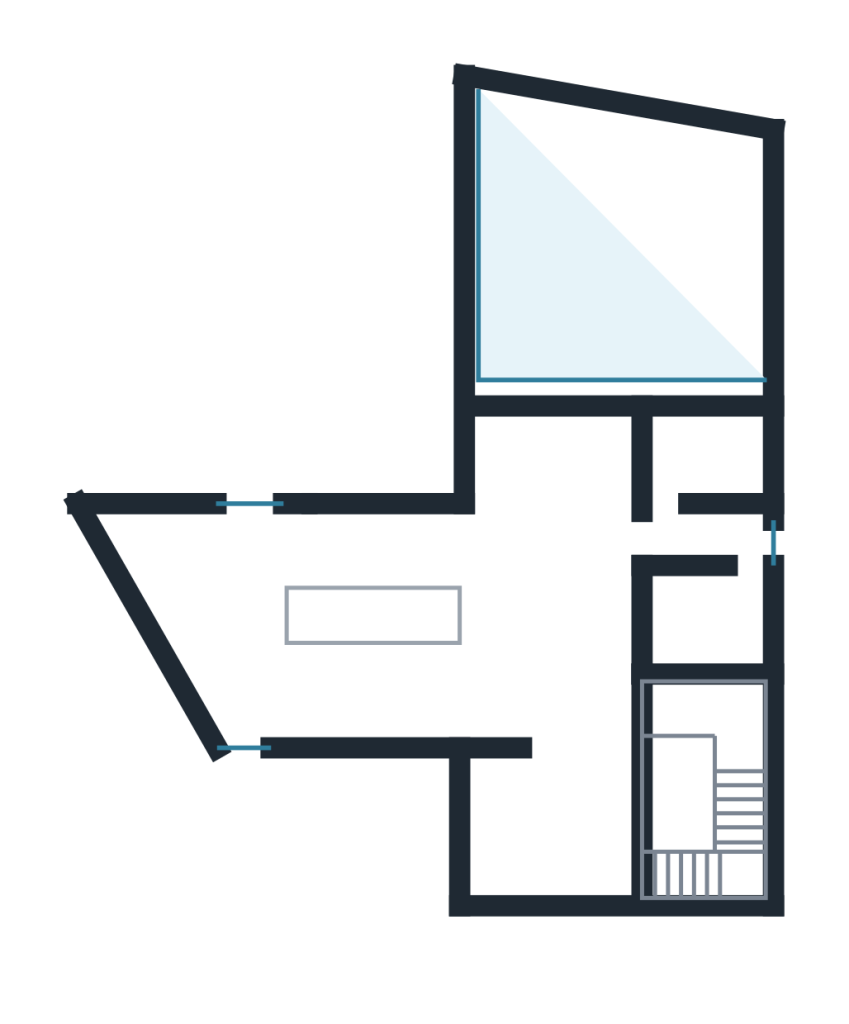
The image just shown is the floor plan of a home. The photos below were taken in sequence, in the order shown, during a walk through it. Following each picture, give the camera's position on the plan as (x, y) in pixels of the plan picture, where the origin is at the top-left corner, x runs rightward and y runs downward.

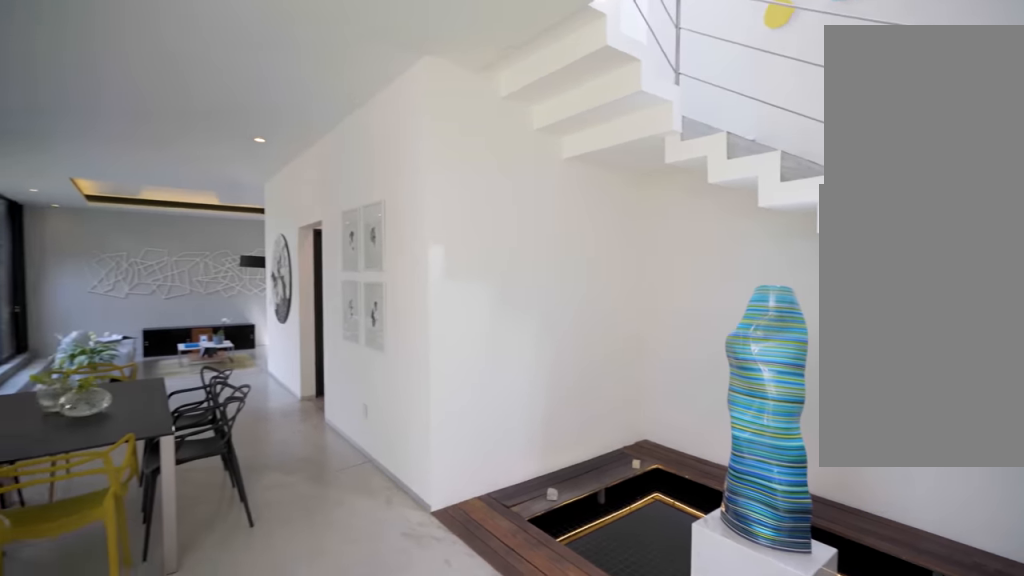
(594, 765)
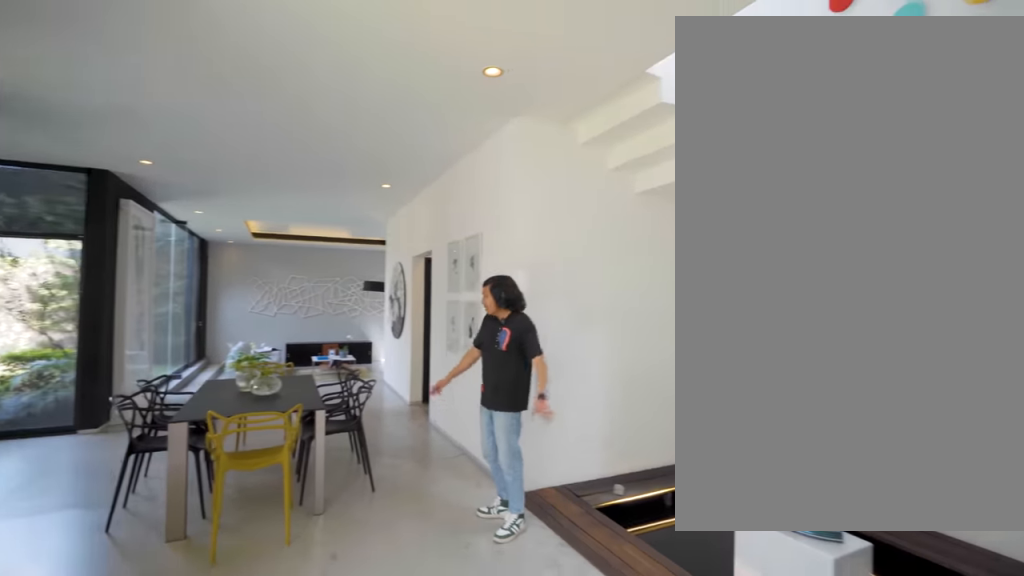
(585, 732)
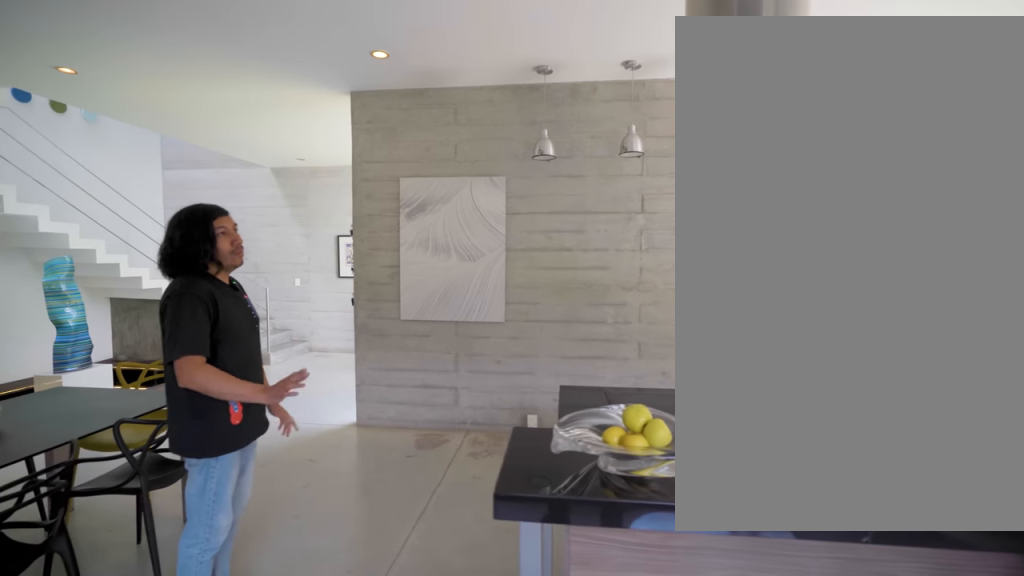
(470, 541)
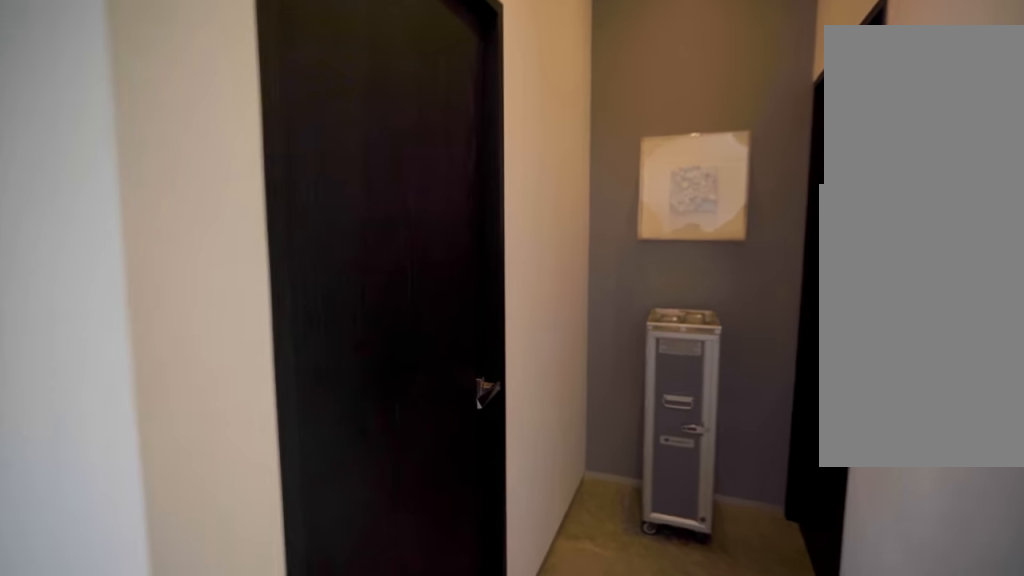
(601, 547)
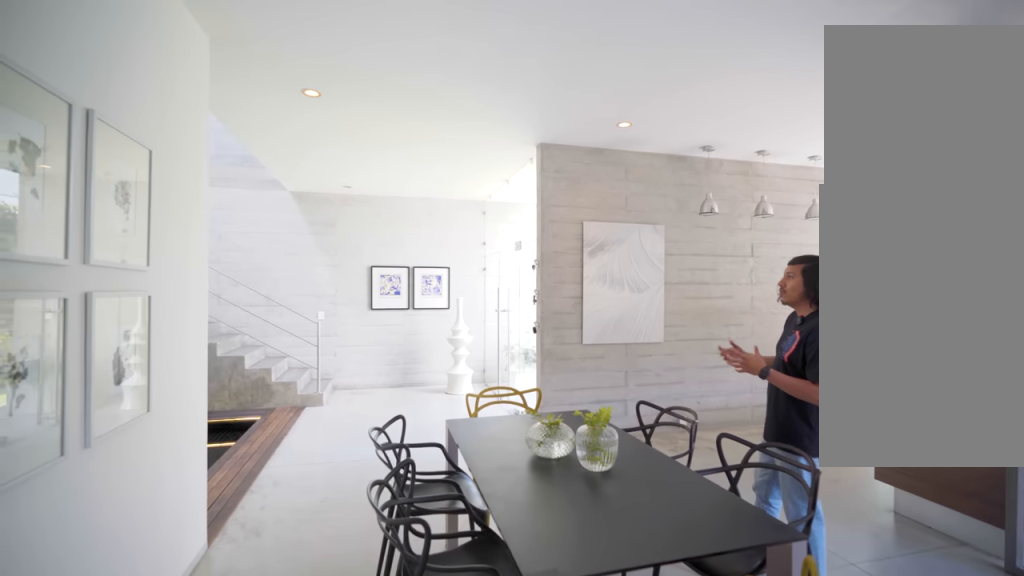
(594, 551)
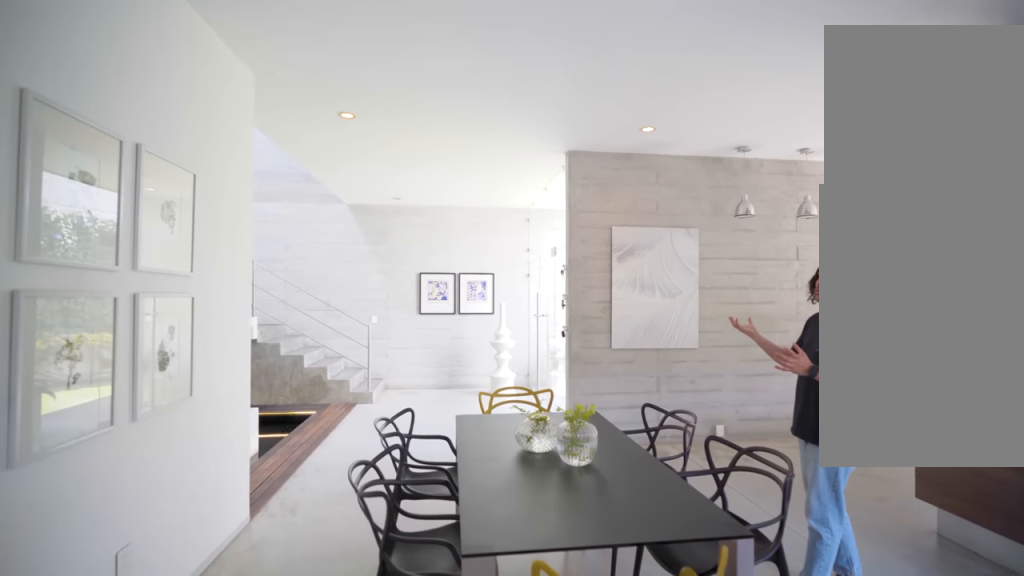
(594, 548)
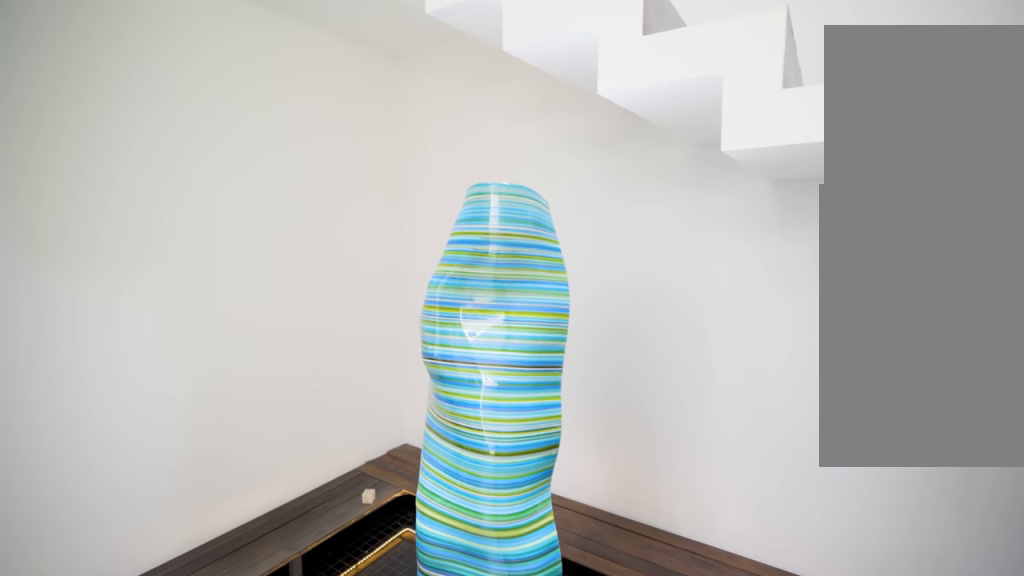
(589, 762)
